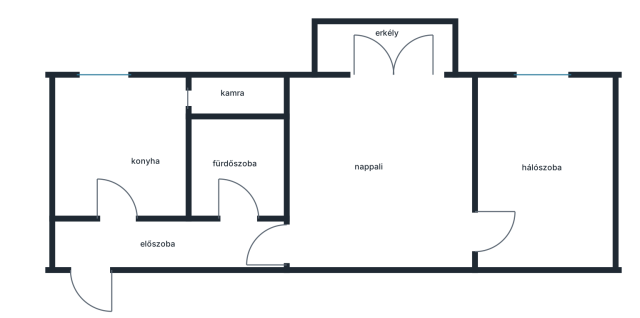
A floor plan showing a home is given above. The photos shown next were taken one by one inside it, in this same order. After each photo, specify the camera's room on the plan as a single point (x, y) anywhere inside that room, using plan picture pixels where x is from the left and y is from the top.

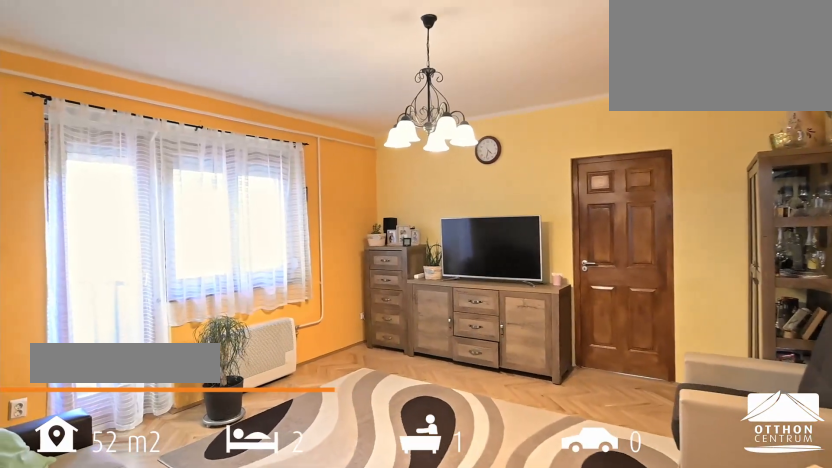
(371, 177)
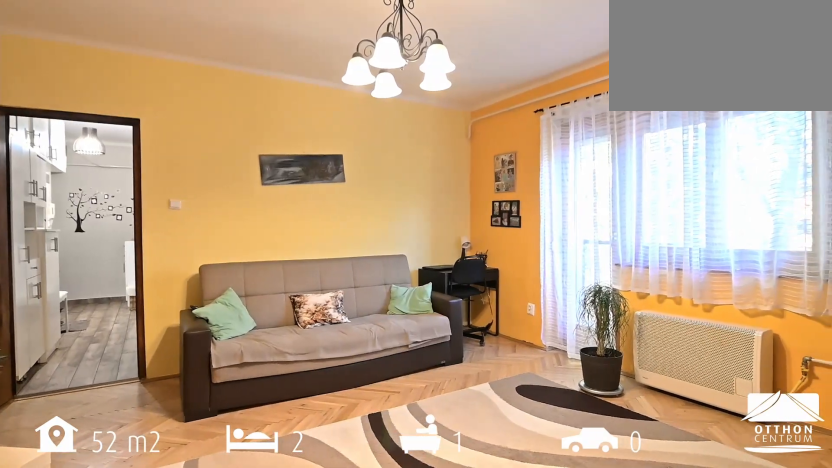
(371, 177)
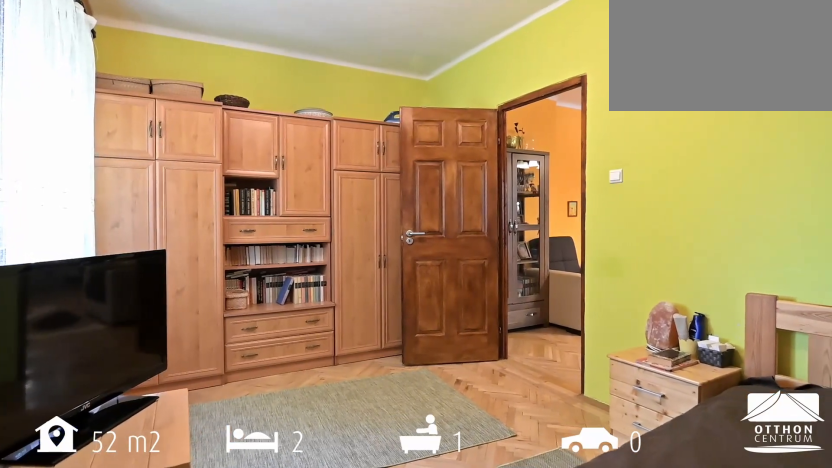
(542, 185)
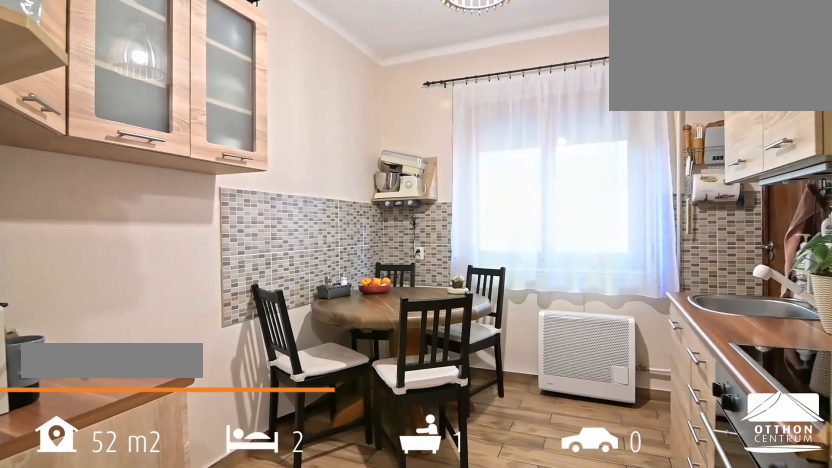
(130, 160)
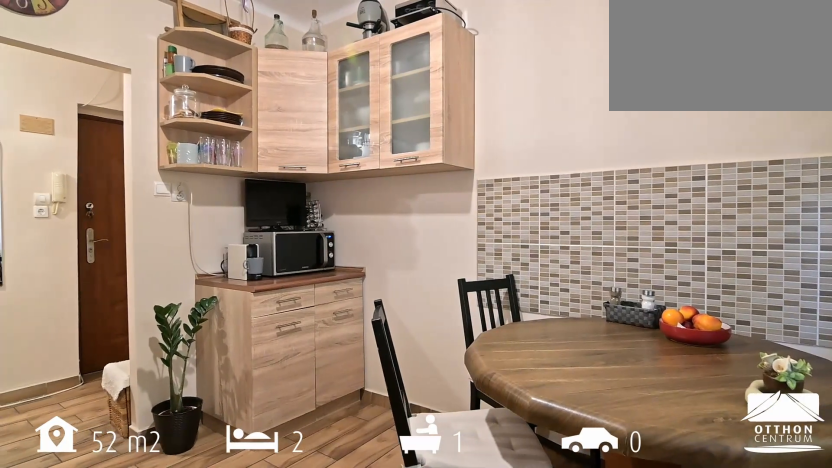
(130, 160)
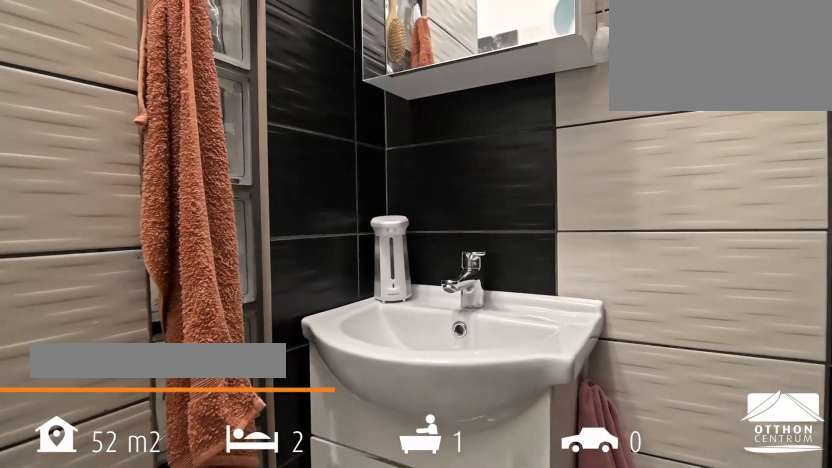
(230, 172)
